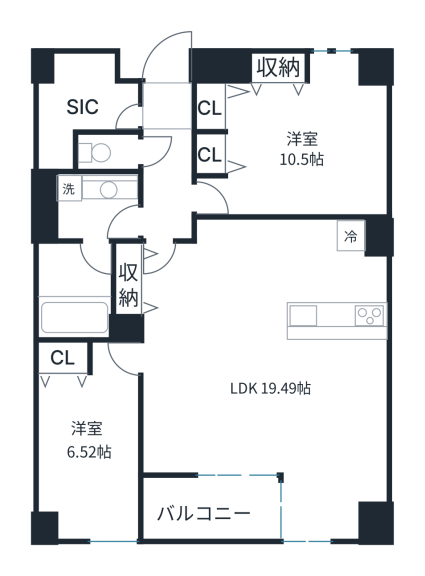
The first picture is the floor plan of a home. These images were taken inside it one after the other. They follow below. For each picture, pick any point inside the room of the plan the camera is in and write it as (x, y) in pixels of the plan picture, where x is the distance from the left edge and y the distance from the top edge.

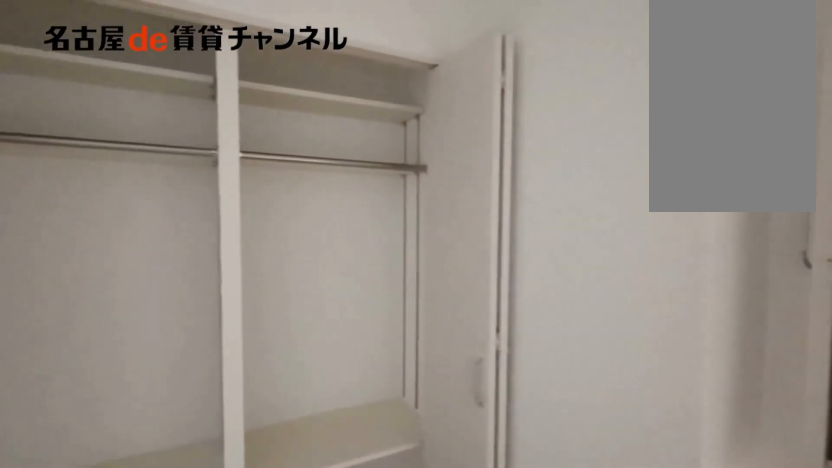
(288, 133)
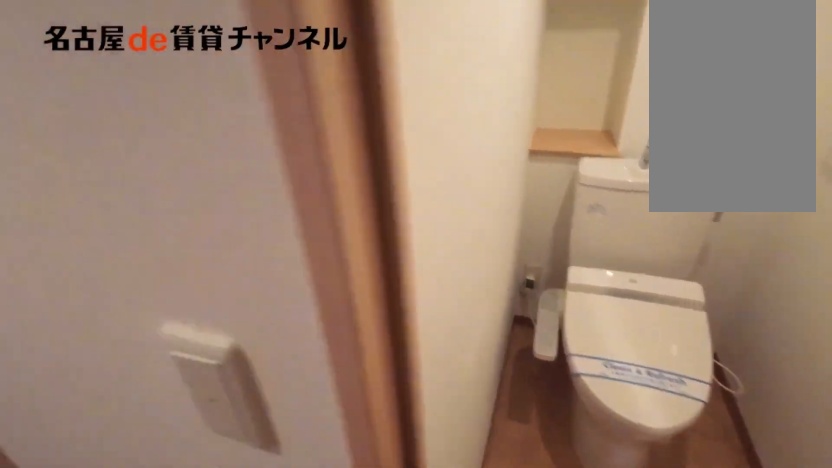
(106, 151)
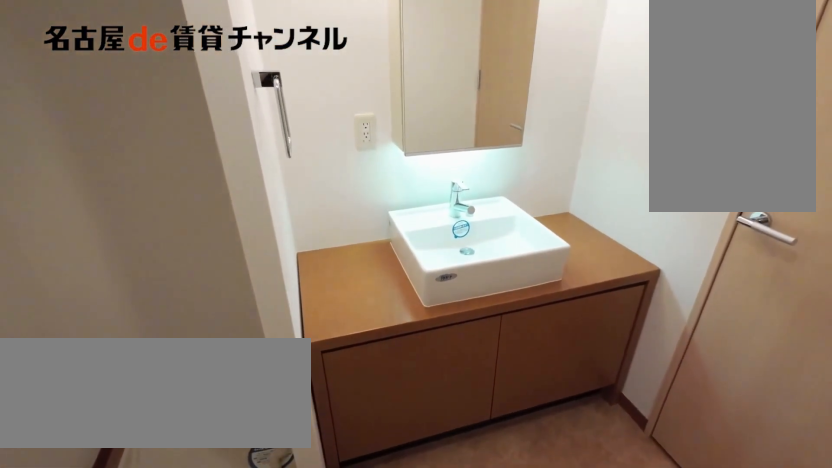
(93, 206)
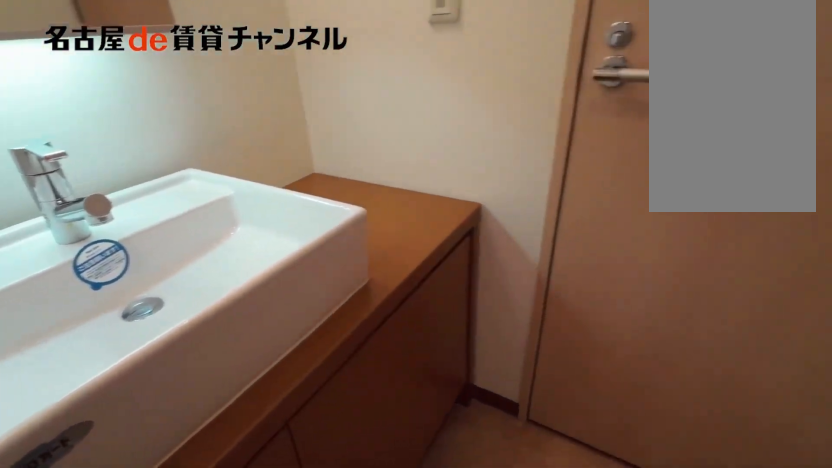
(93, 206)
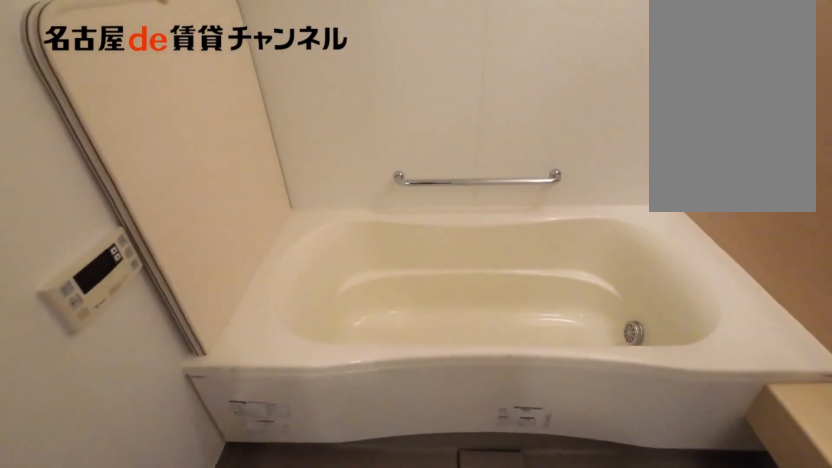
(79, 290)
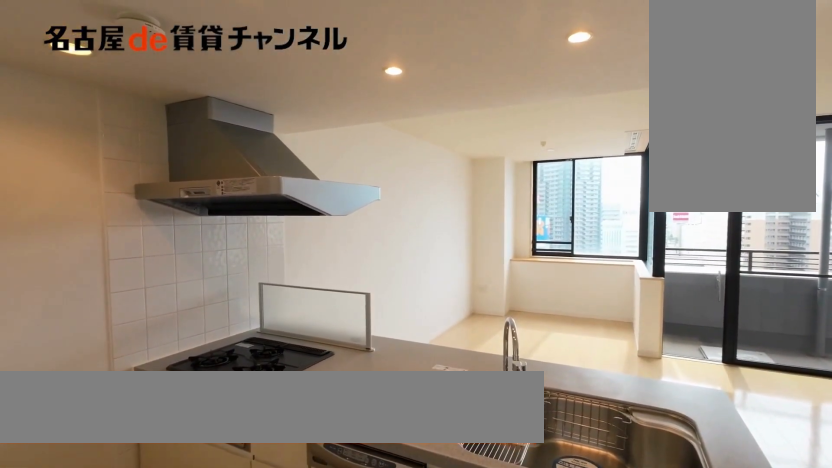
(336, 320)
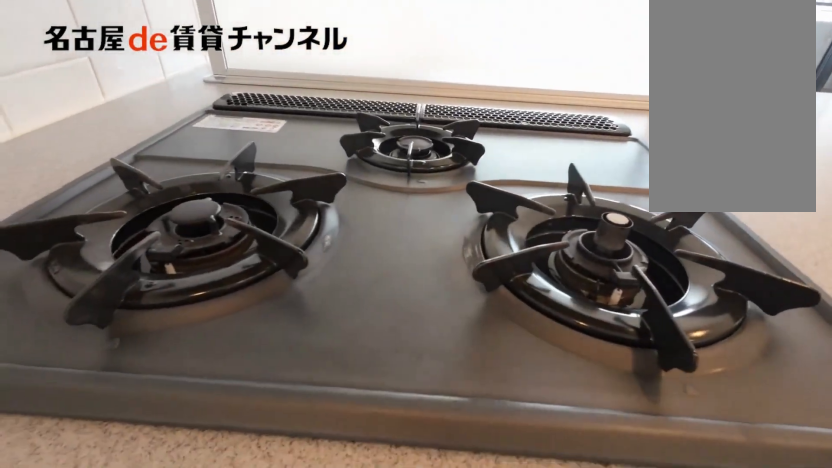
(336, 320)
